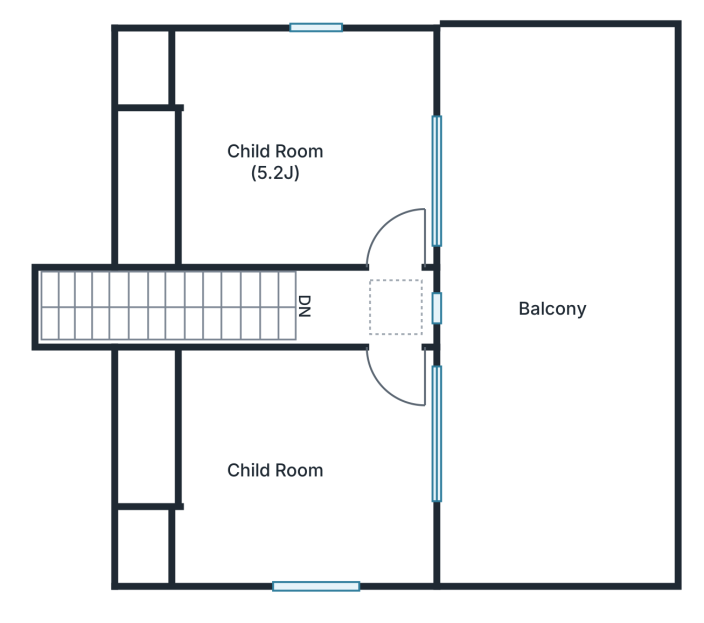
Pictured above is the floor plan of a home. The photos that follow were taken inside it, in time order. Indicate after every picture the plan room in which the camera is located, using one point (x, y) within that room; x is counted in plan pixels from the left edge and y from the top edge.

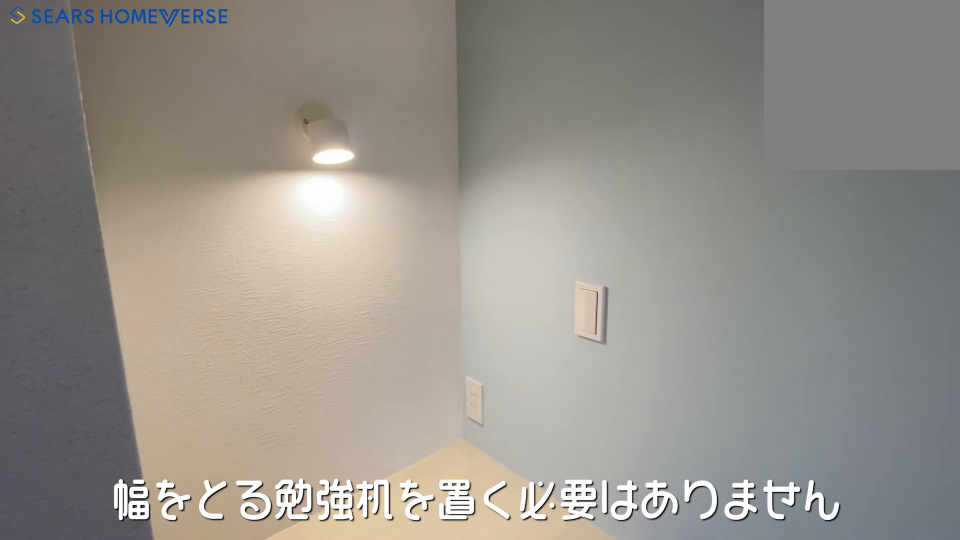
(291, 159)
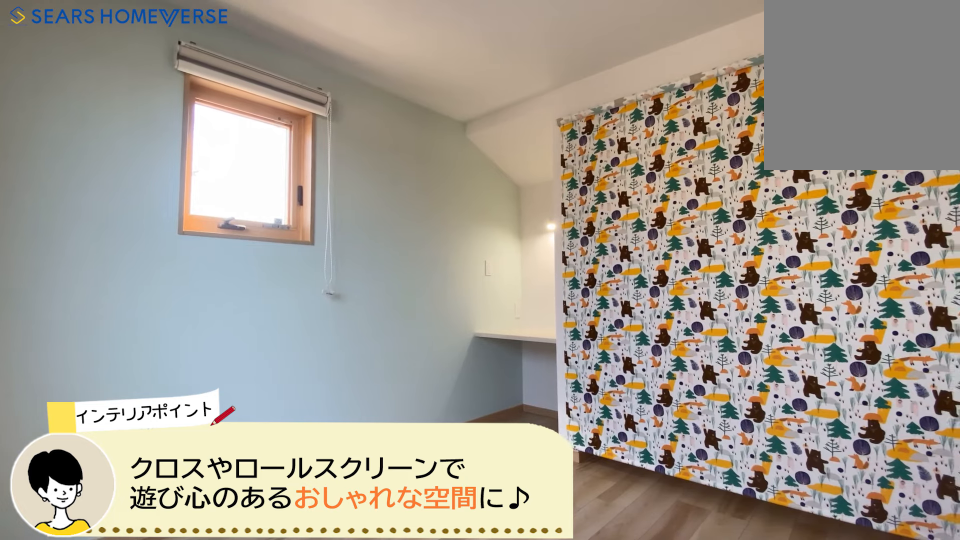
(298, 447)
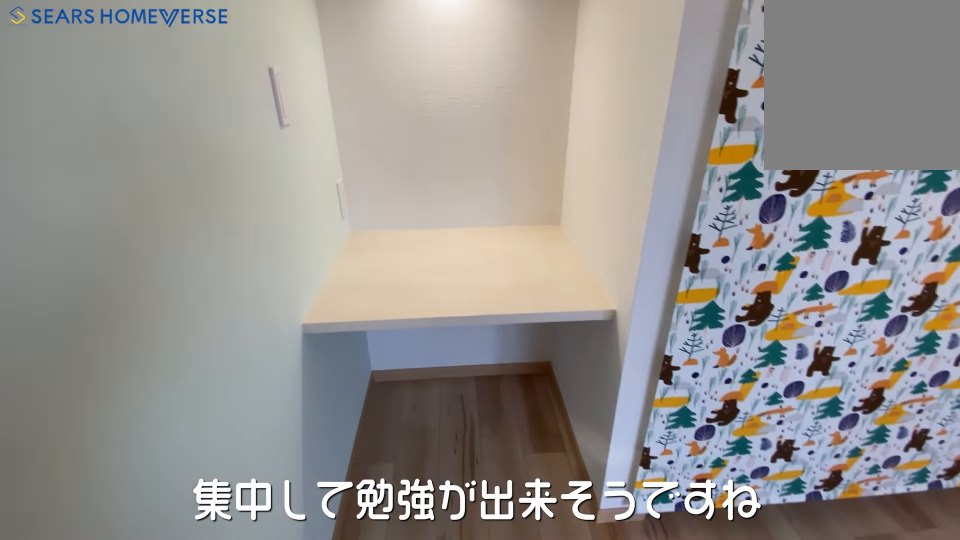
(306, 444)
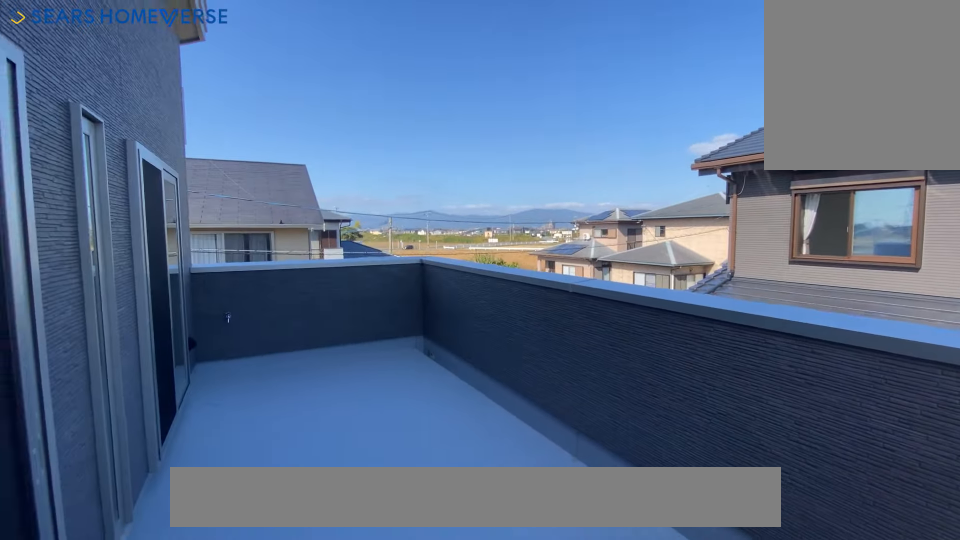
(554, 310)
